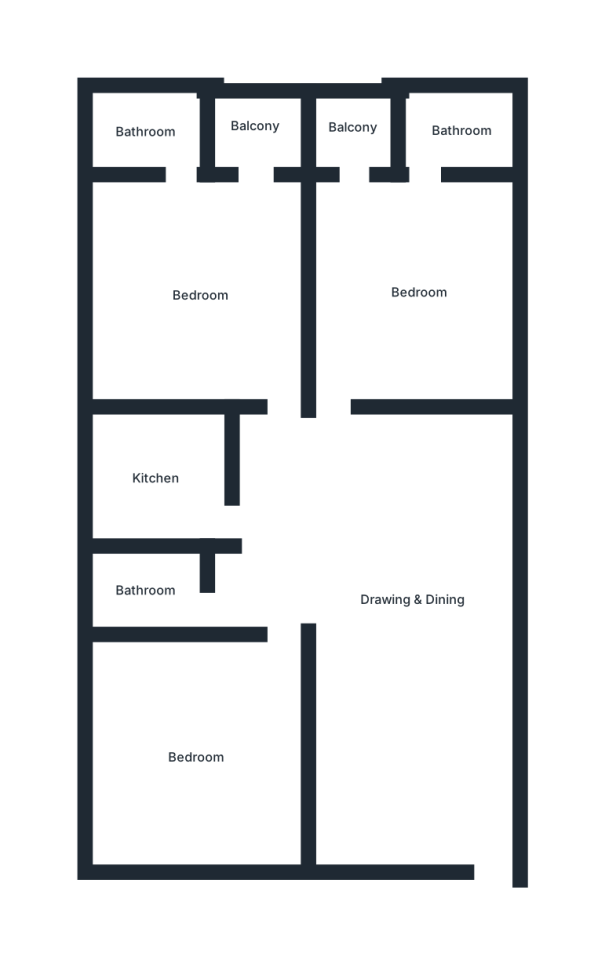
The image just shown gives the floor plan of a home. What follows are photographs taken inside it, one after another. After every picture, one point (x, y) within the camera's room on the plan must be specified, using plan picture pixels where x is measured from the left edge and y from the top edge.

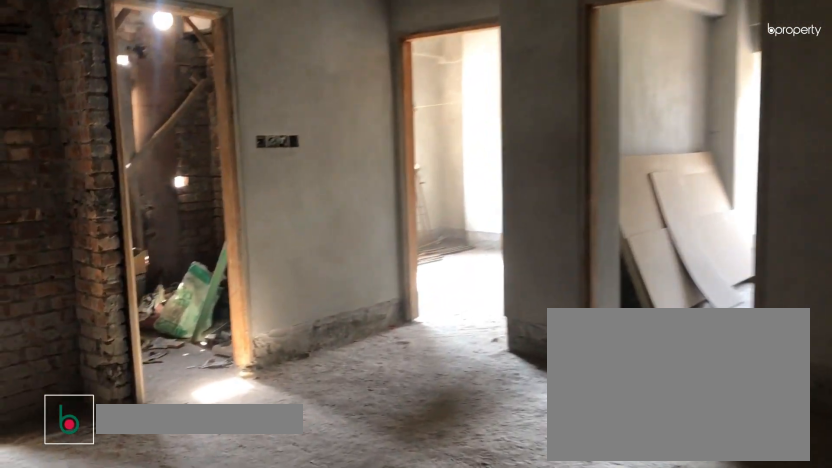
(416, 599)
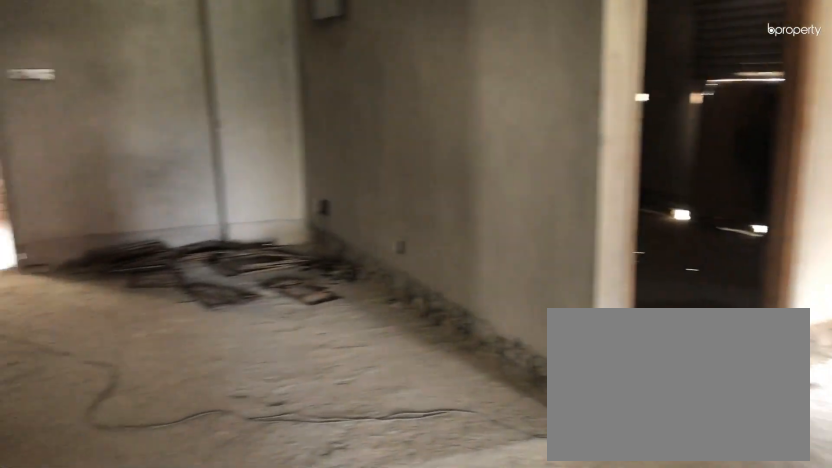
(416, 599)
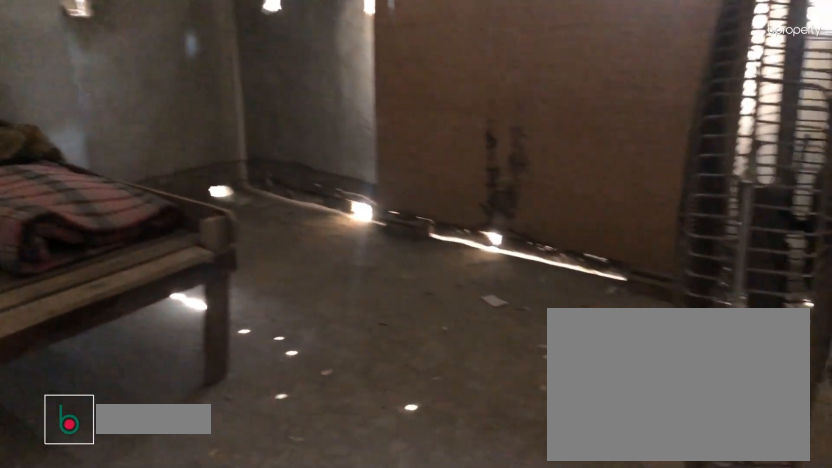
(197, 757)
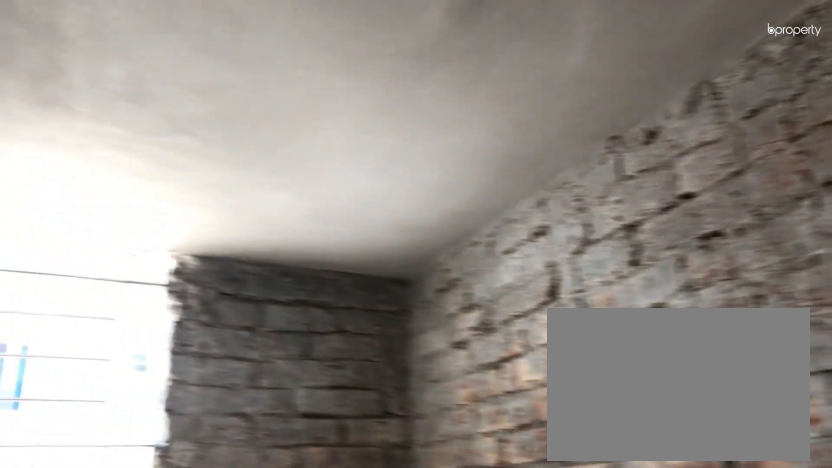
(147, 587)
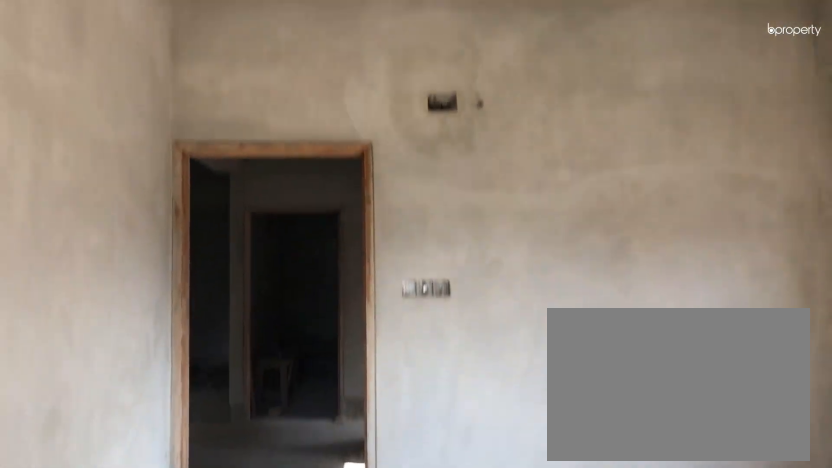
(203, 294)
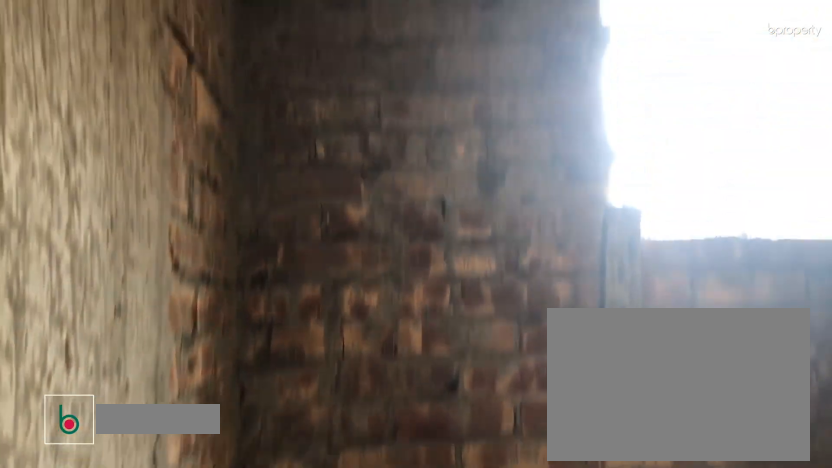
(147, 132)
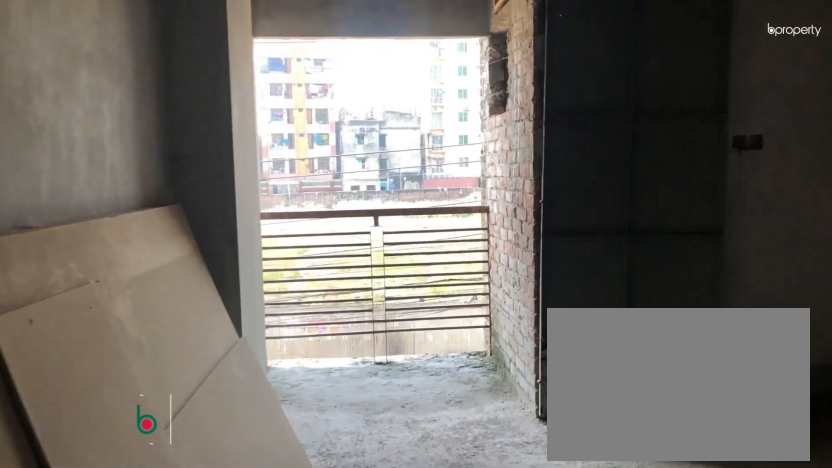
(419, 293)
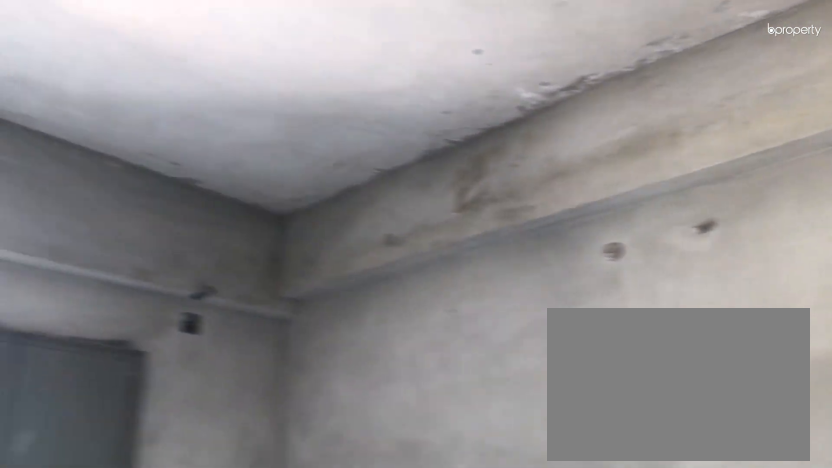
(419, 293)
